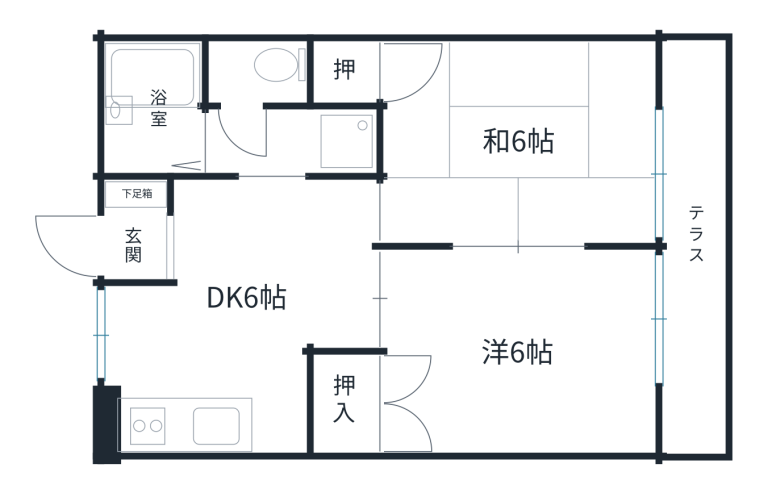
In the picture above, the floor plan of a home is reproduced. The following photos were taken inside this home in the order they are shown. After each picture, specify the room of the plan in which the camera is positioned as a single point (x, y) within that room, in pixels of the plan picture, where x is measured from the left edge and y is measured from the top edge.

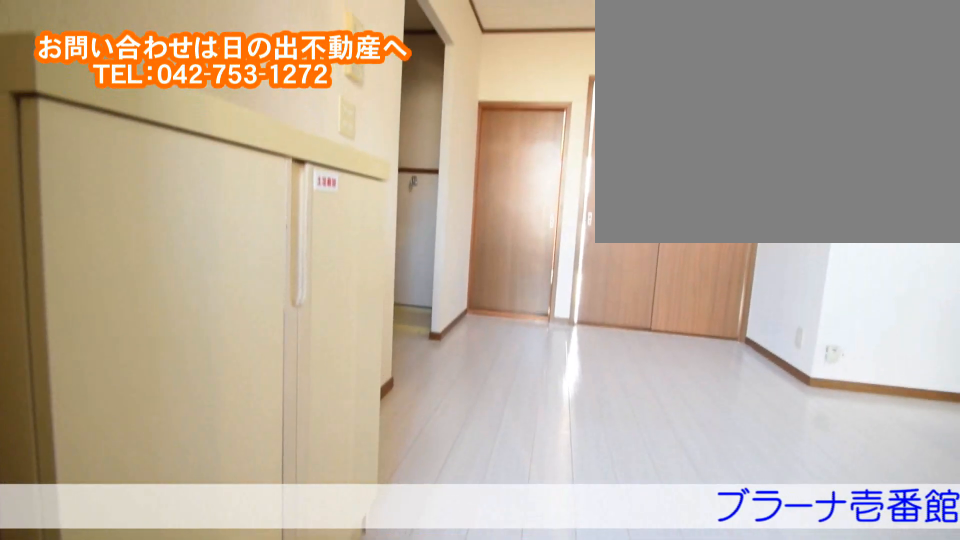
(167, 244)
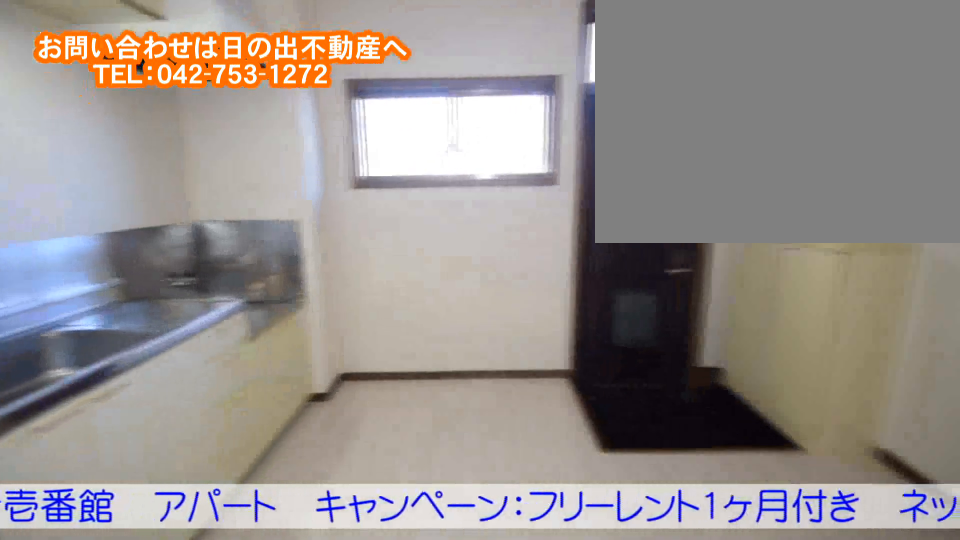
(252, 329)
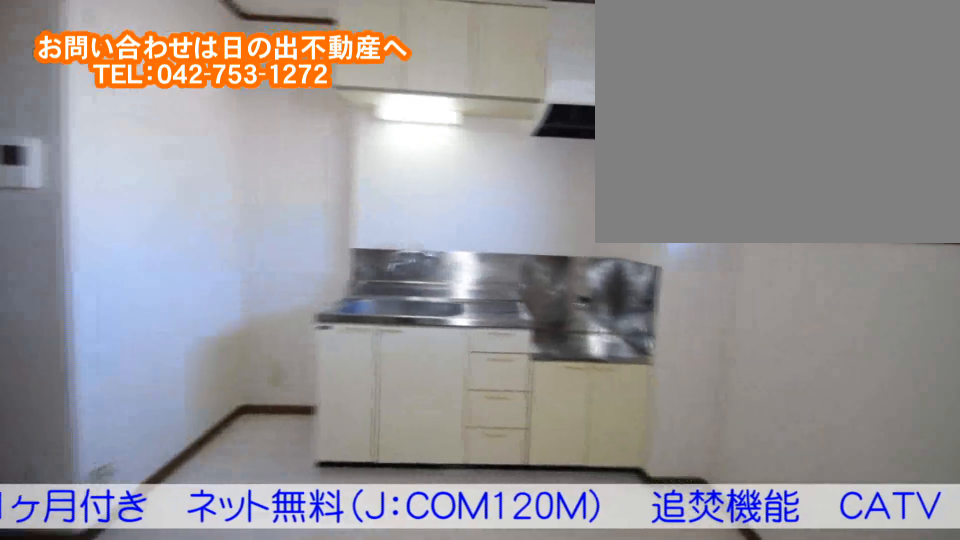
(252, 330)
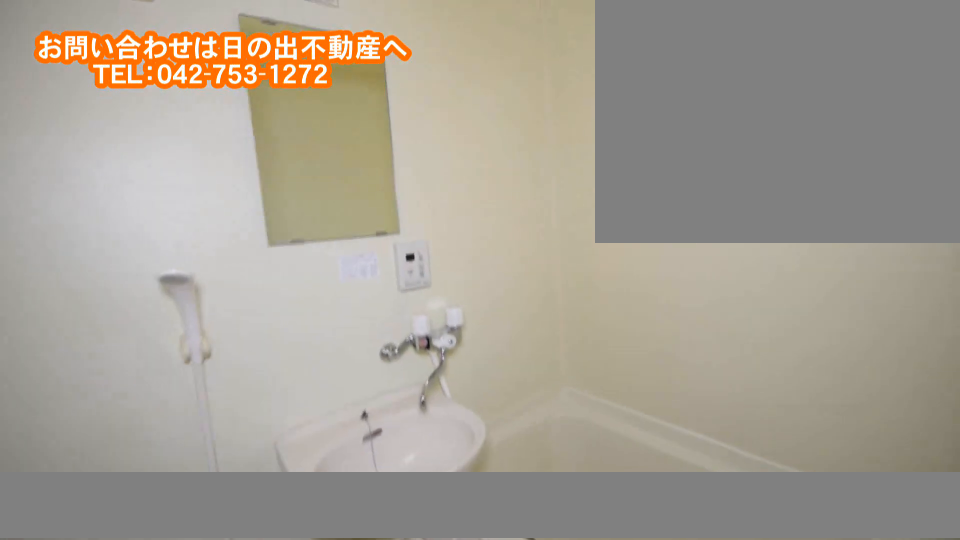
(156, 126)
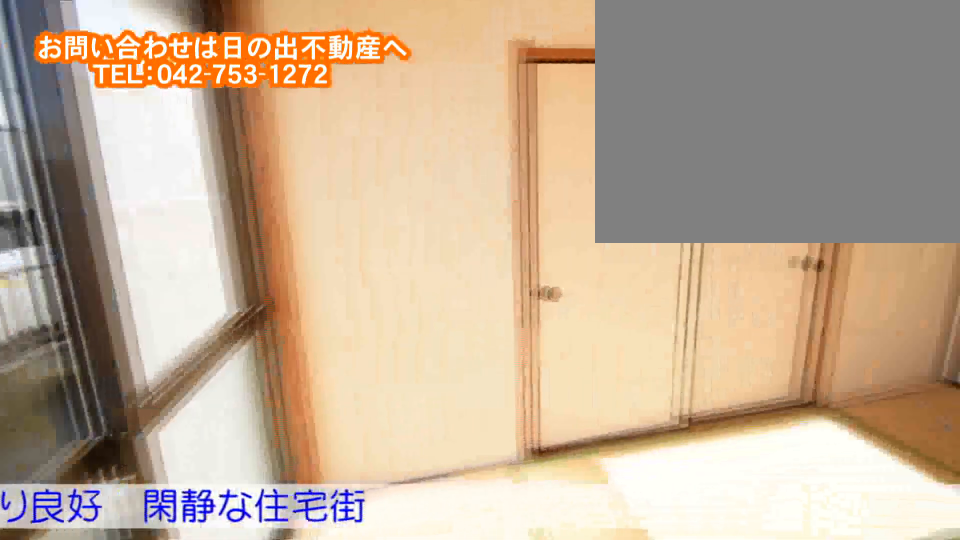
(585, 140)
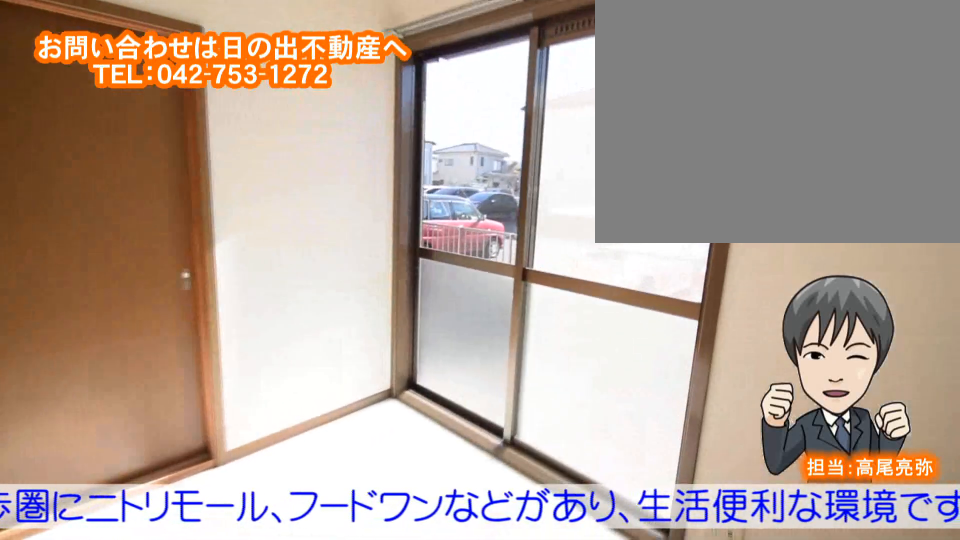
(591, 342)
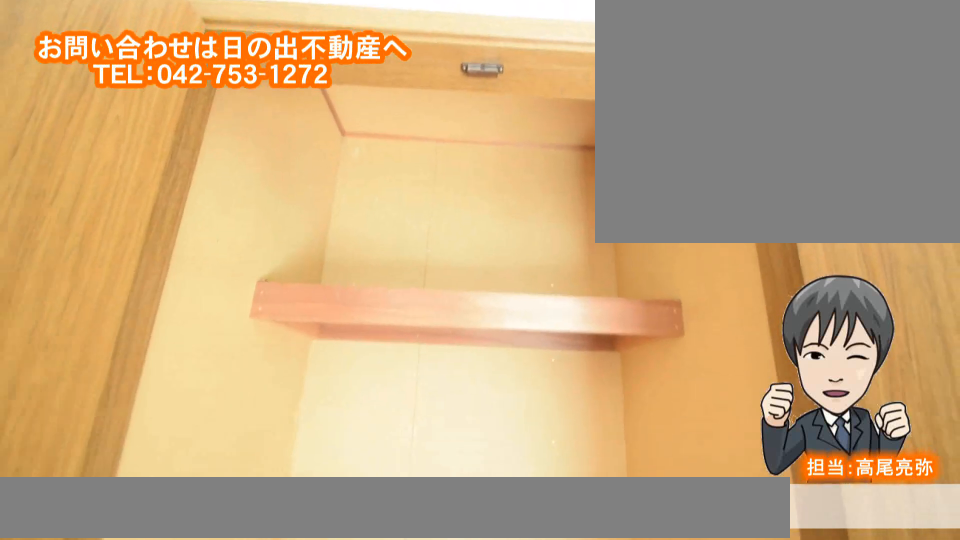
(591, 343)
